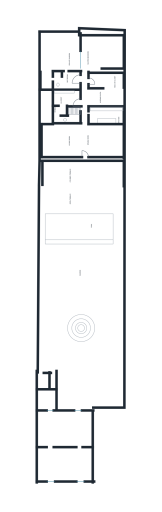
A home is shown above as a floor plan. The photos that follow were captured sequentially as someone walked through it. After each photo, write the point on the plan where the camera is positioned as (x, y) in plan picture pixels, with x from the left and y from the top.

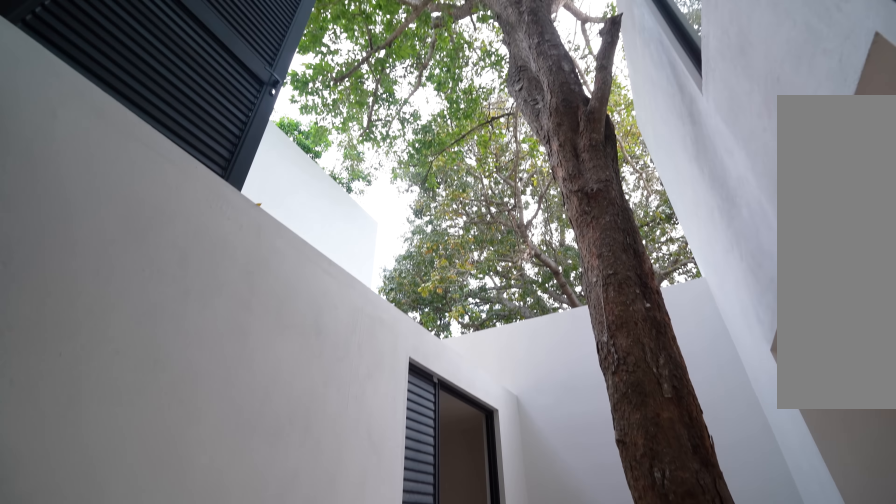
(82, 102)
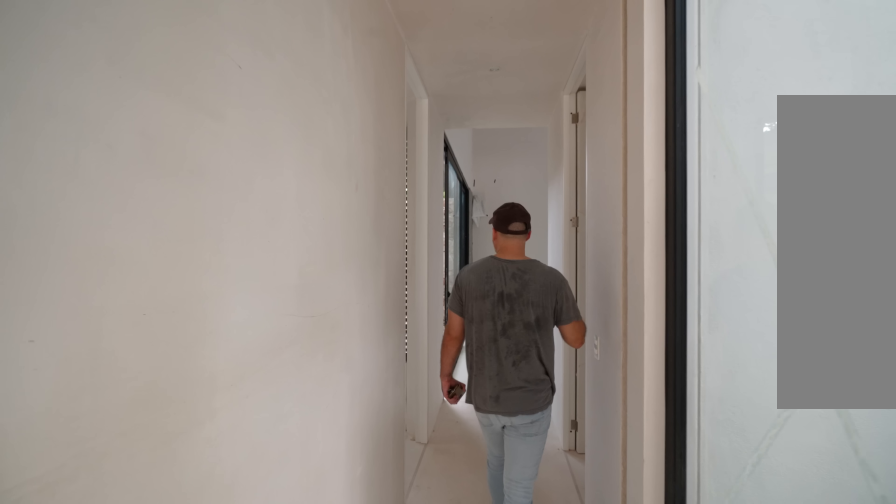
(84, 99)
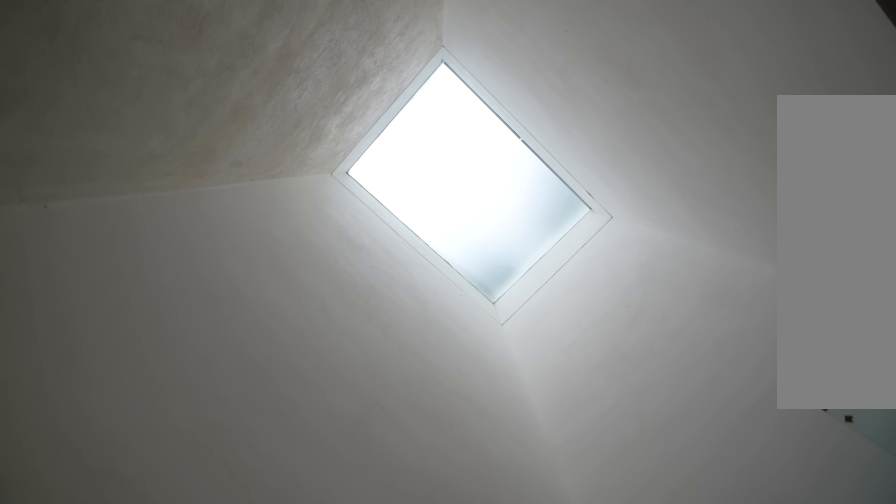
(48, 78)
